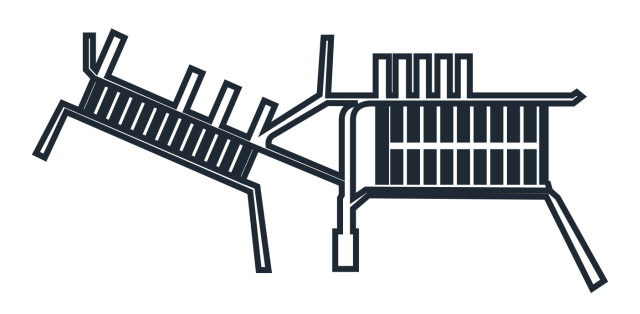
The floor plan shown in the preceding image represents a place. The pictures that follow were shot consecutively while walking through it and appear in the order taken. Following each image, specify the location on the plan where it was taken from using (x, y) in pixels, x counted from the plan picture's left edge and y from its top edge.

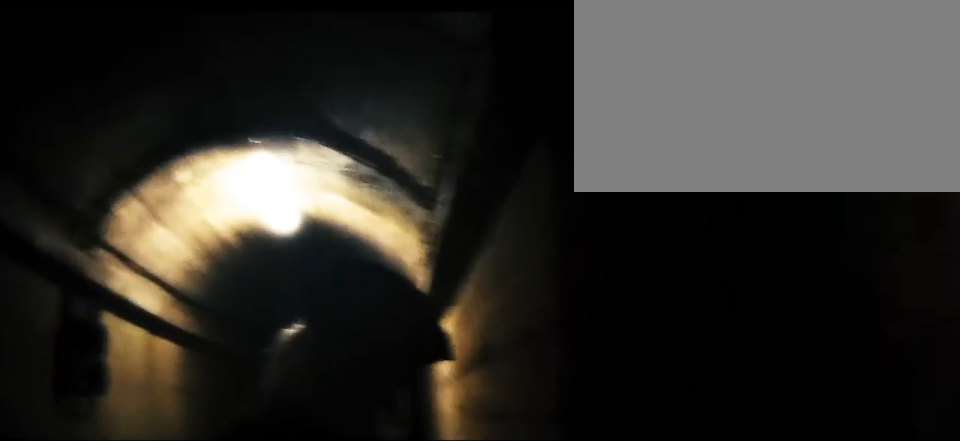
(426, 190)
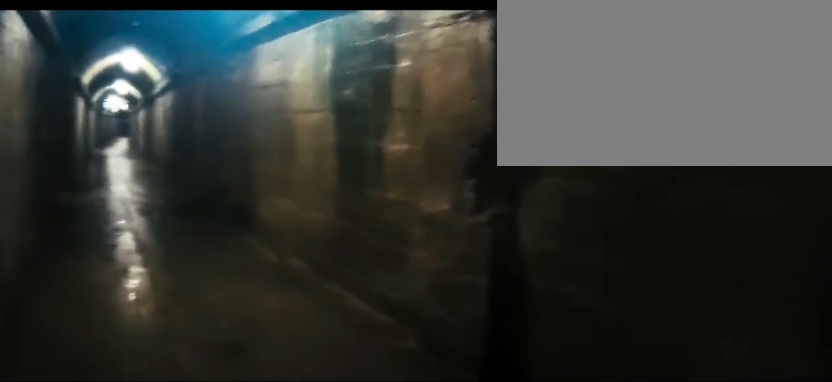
(462, 100)
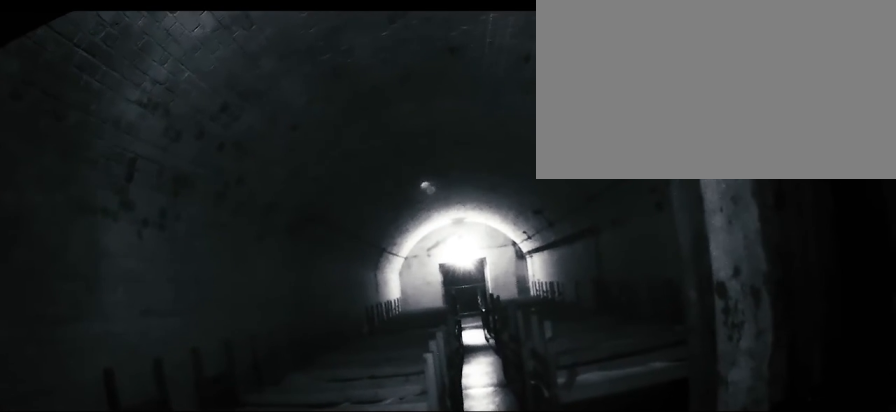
(204, 115)
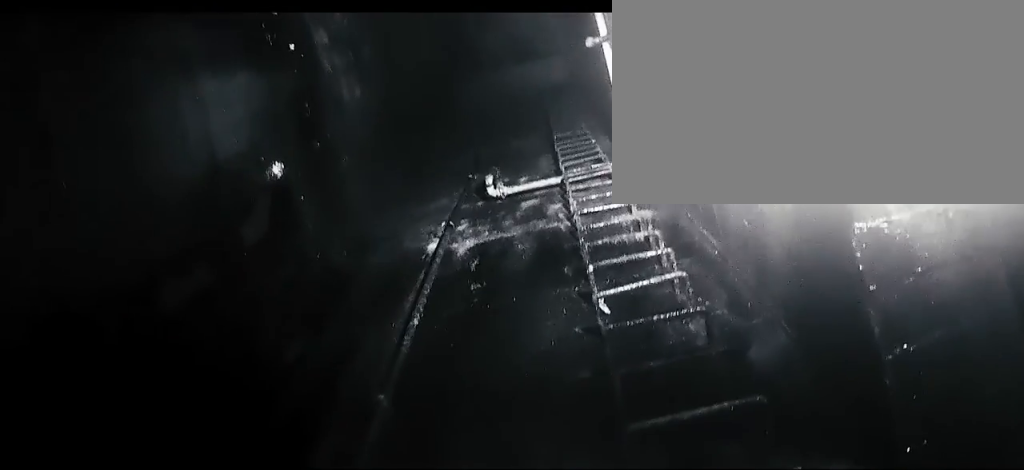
(327, 49)
